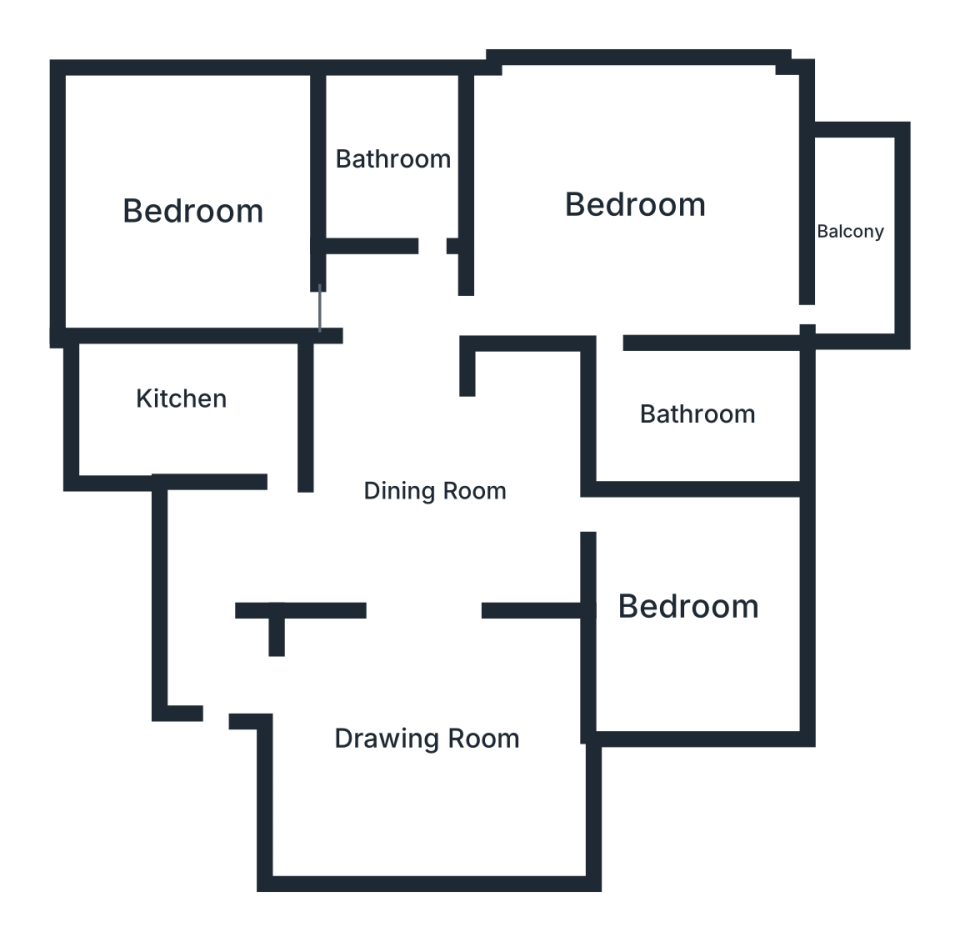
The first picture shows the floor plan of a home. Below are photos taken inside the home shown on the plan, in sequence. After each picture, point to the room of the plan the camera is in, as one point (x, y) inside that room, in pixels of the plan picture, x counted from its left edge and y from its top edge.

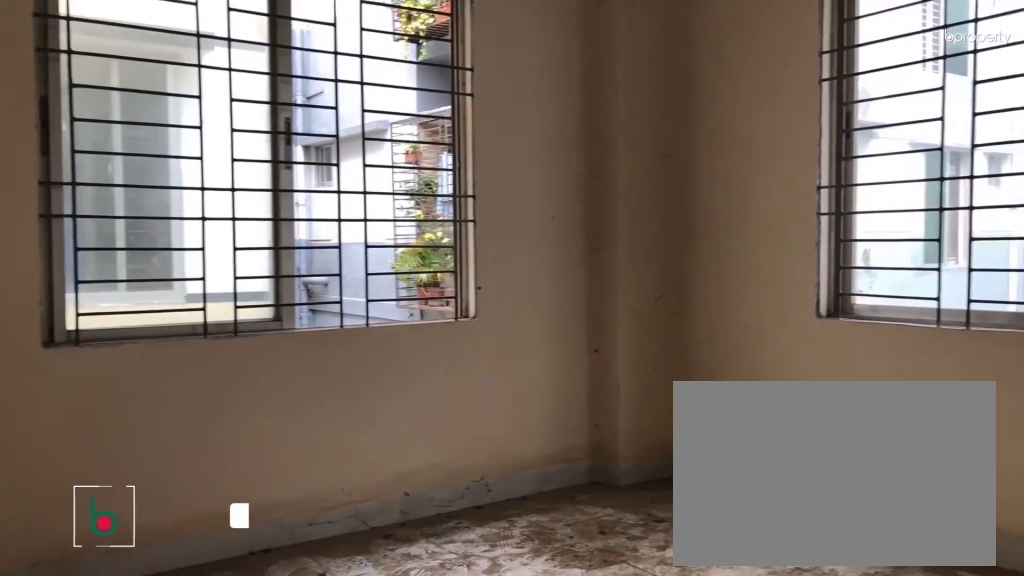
(188, 214)
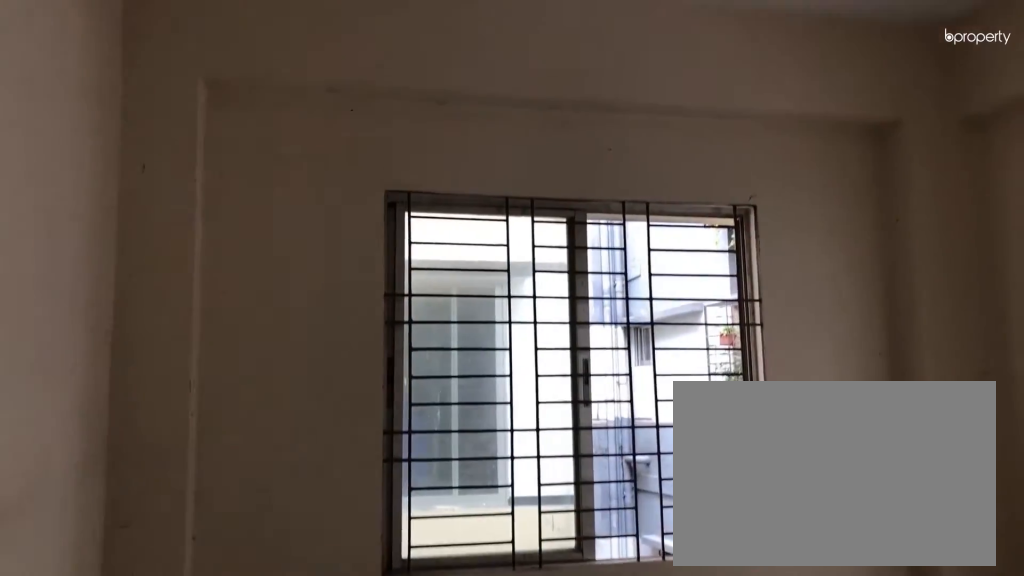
(187, 213)
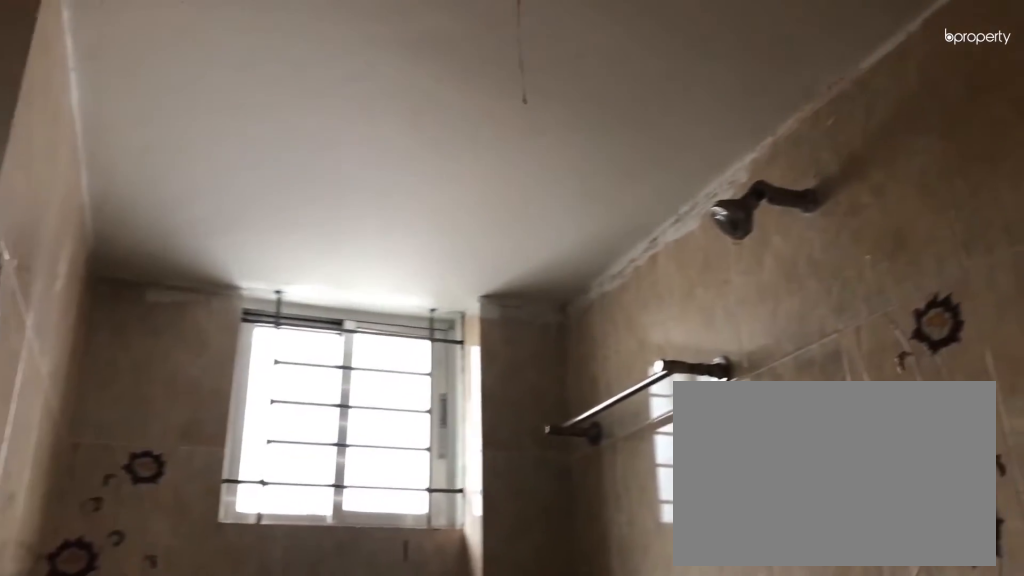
(397, 156)
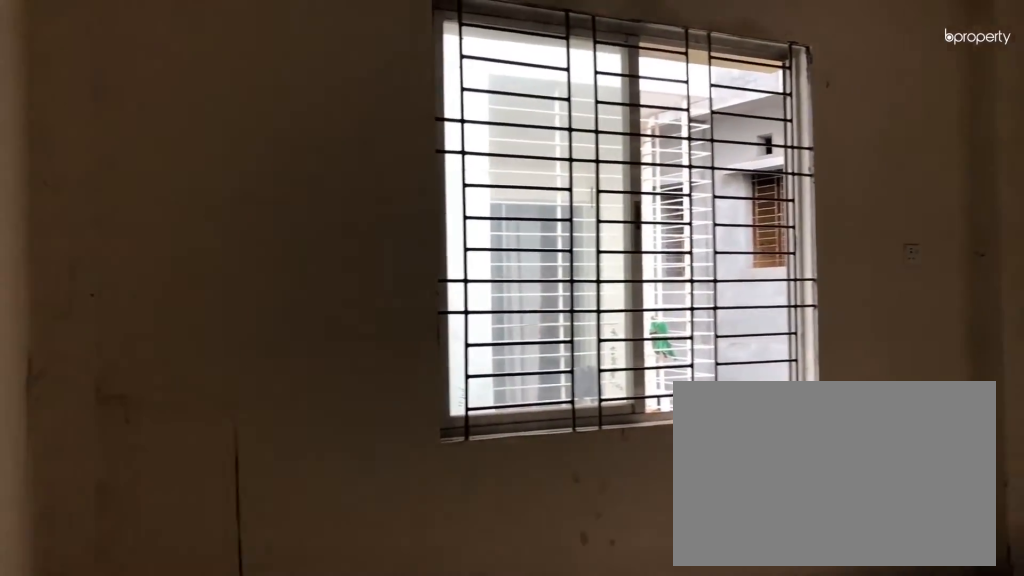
(638, 207)
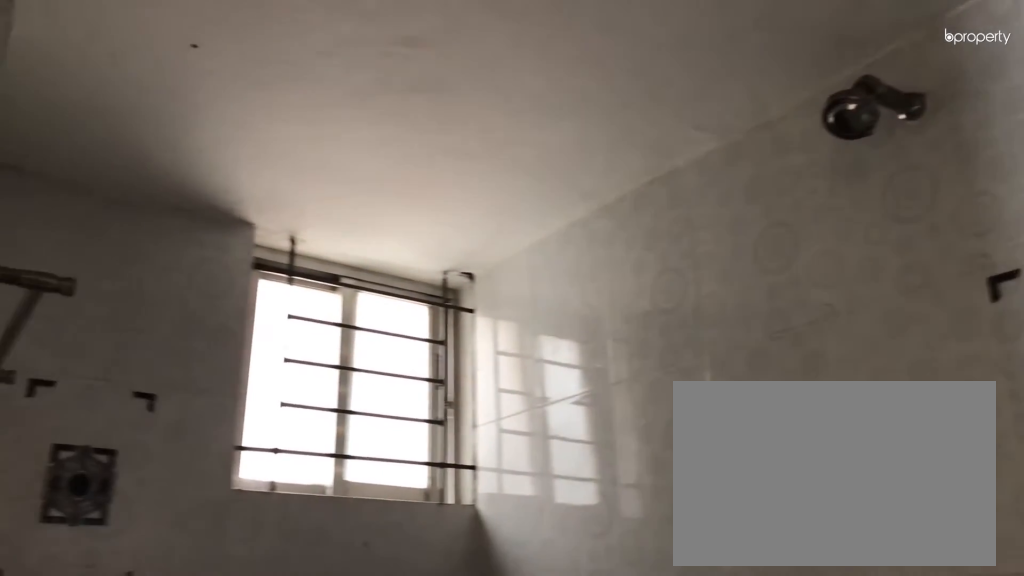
(690, 413)
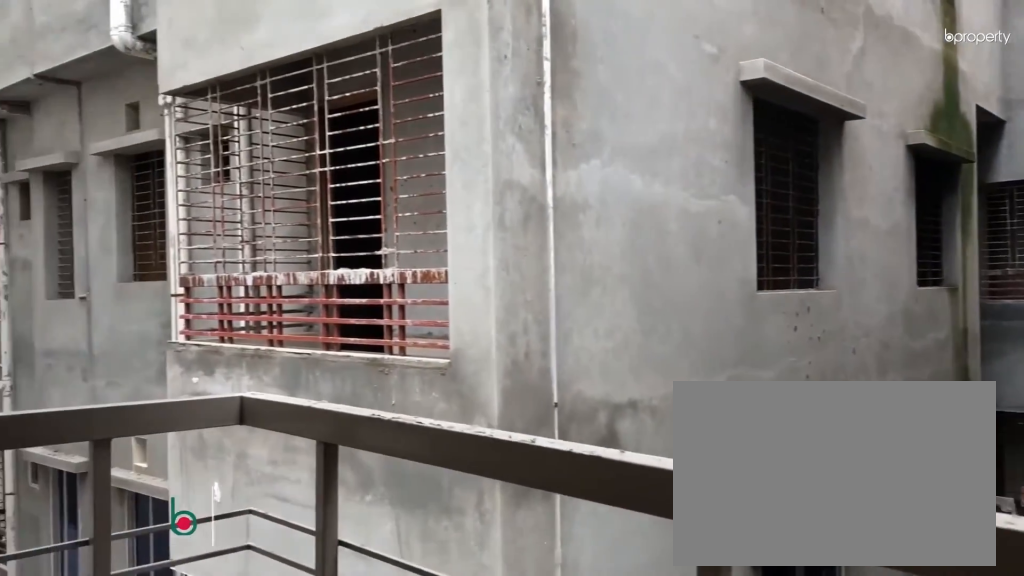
(851, 230)
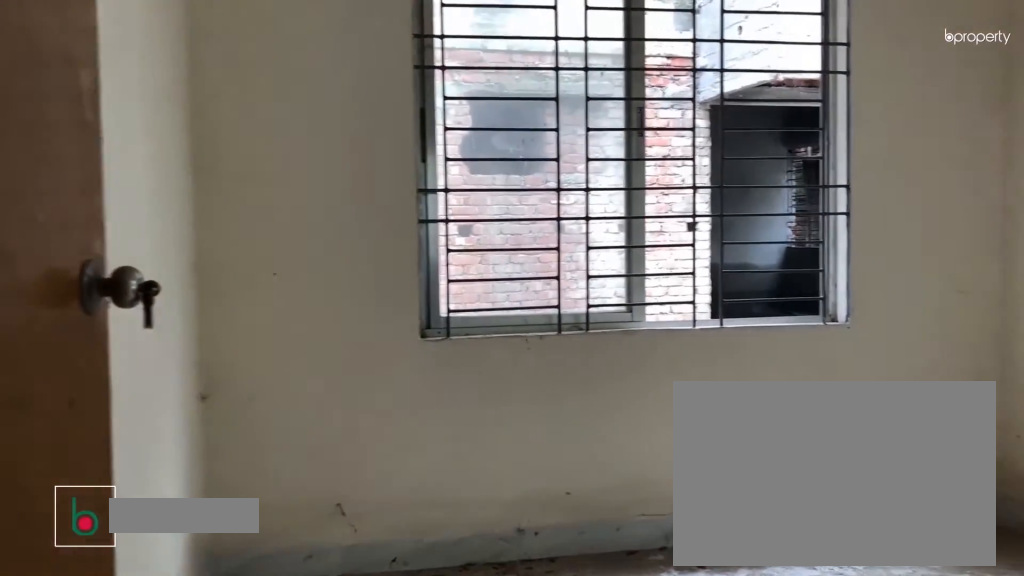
(687, 602)
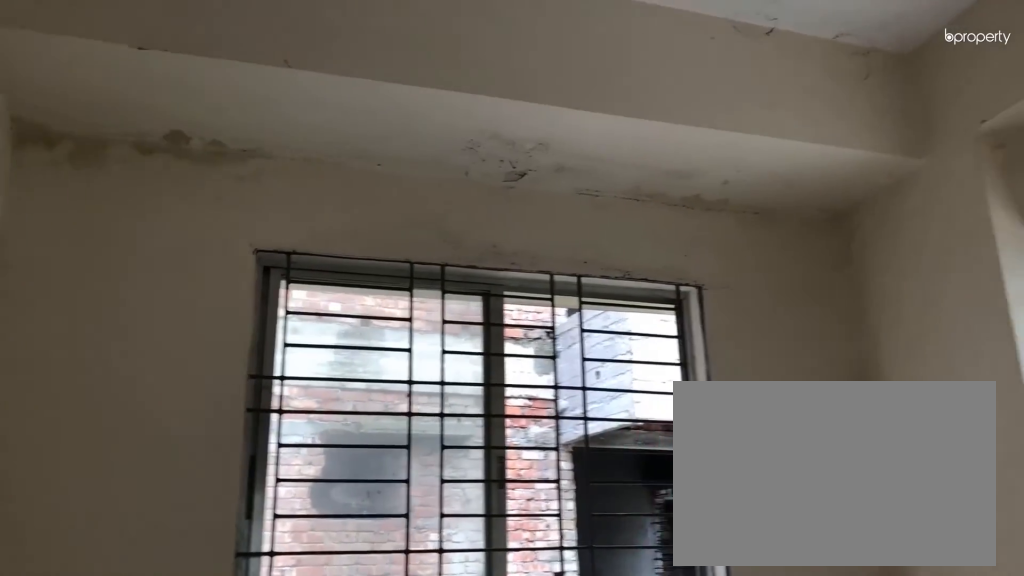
(688, 603)
